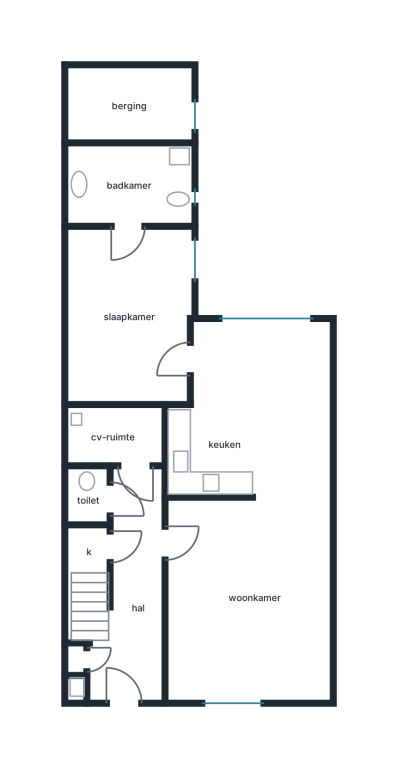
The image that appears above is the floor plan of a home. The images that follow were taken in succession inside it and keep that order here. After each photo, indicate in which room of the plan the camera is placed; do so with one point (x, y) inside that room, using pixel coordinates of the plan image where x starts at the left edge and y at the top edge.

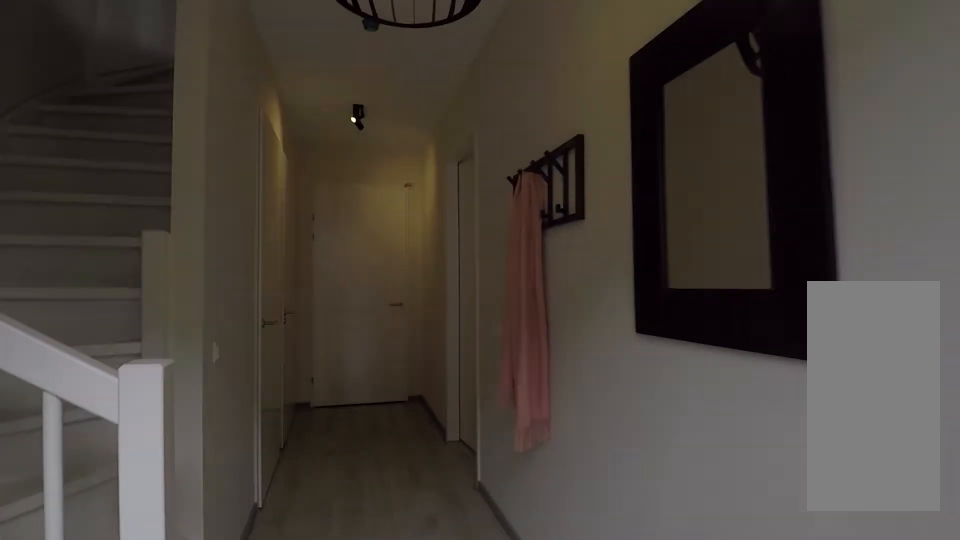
(133, 592)
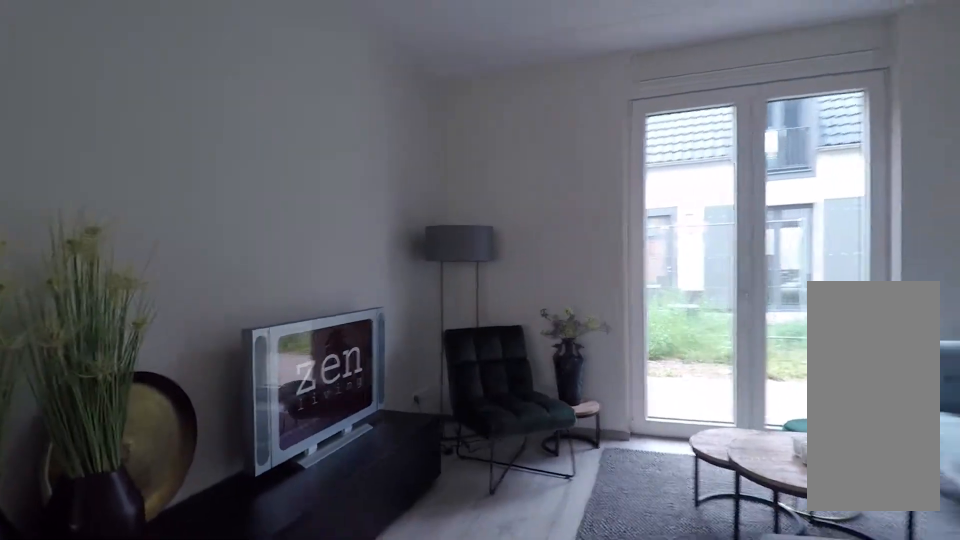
(293, 679)
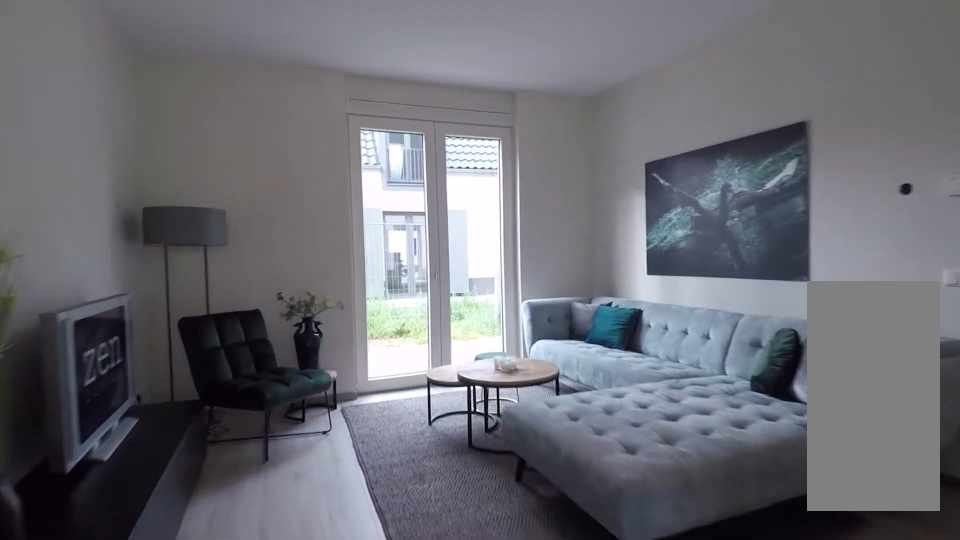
(246, 599)
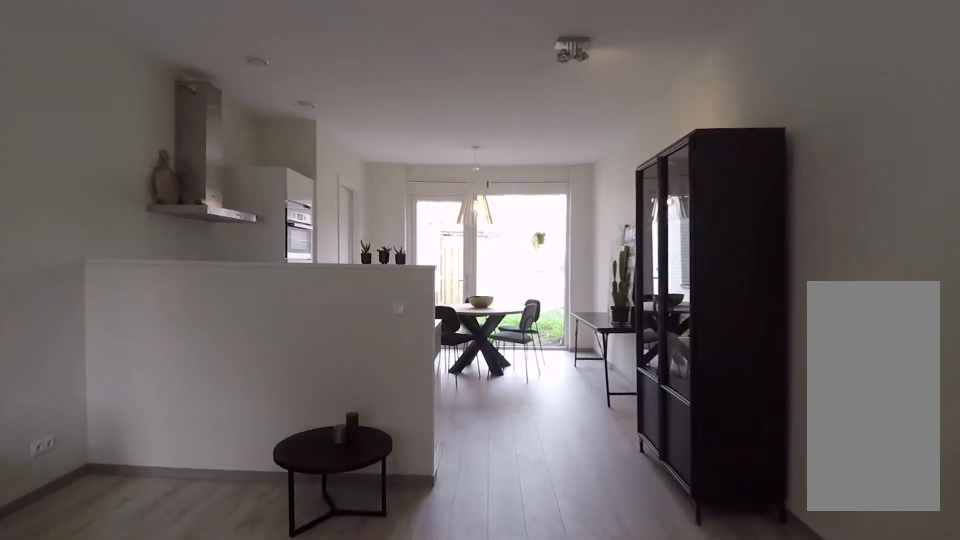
(248, 599)
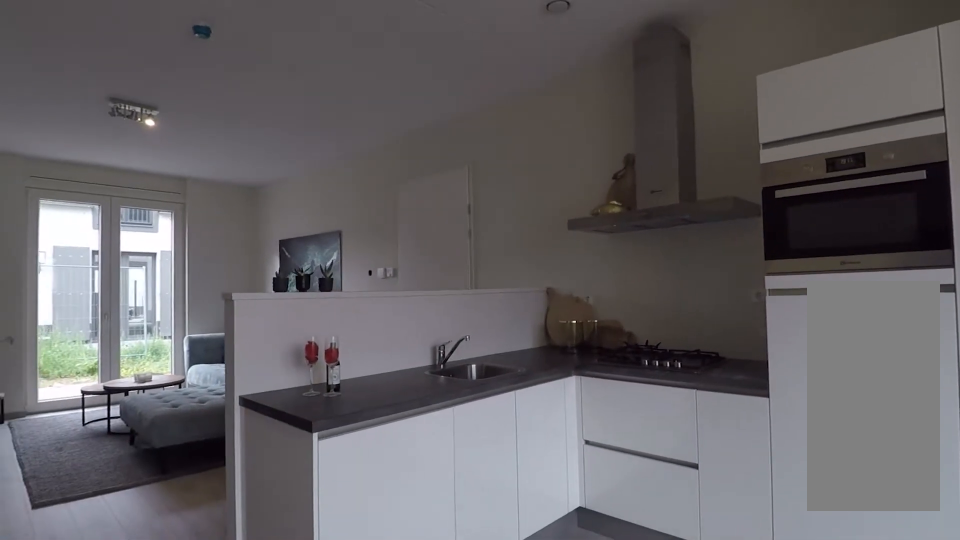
(256, 347)
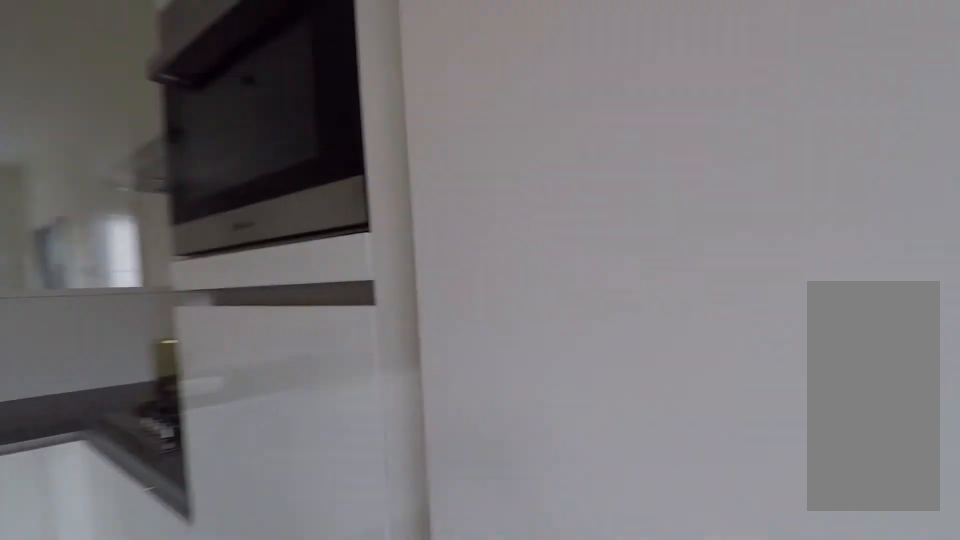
(256, 347)
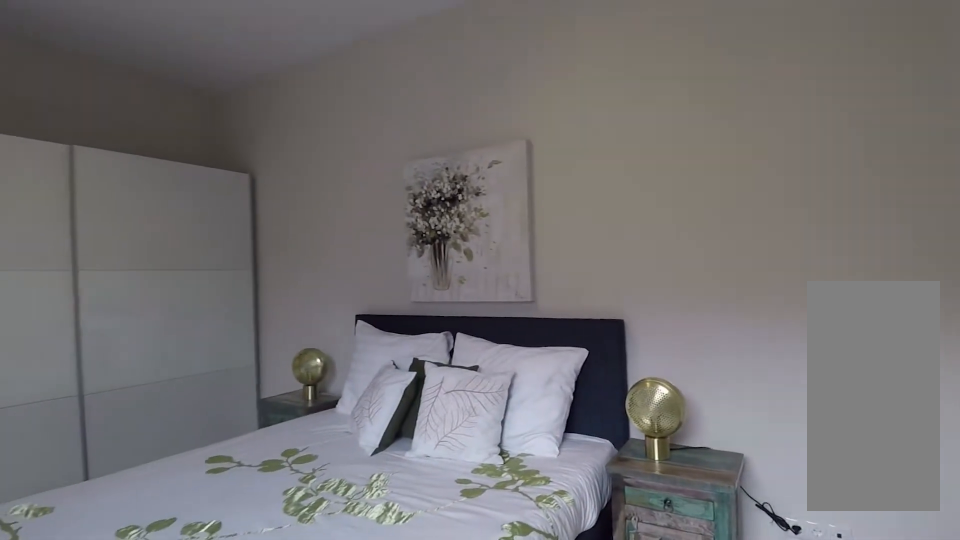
(127, 302)
